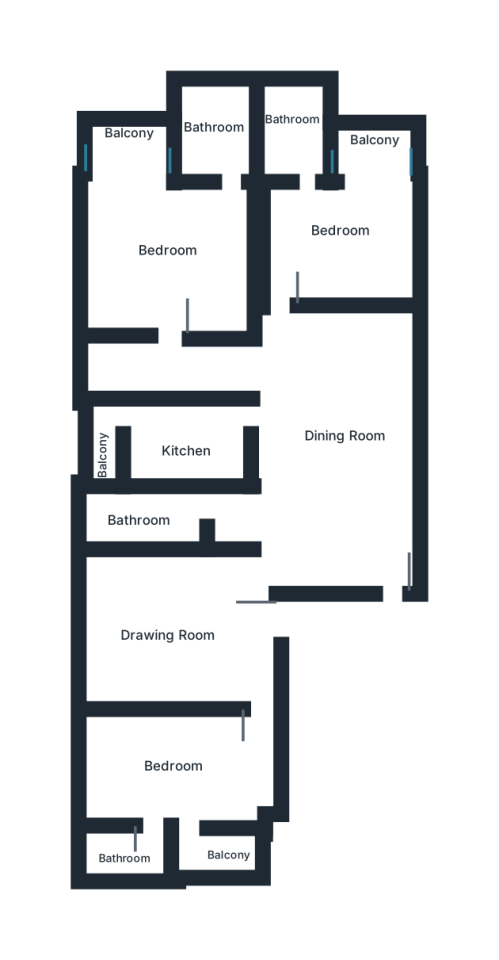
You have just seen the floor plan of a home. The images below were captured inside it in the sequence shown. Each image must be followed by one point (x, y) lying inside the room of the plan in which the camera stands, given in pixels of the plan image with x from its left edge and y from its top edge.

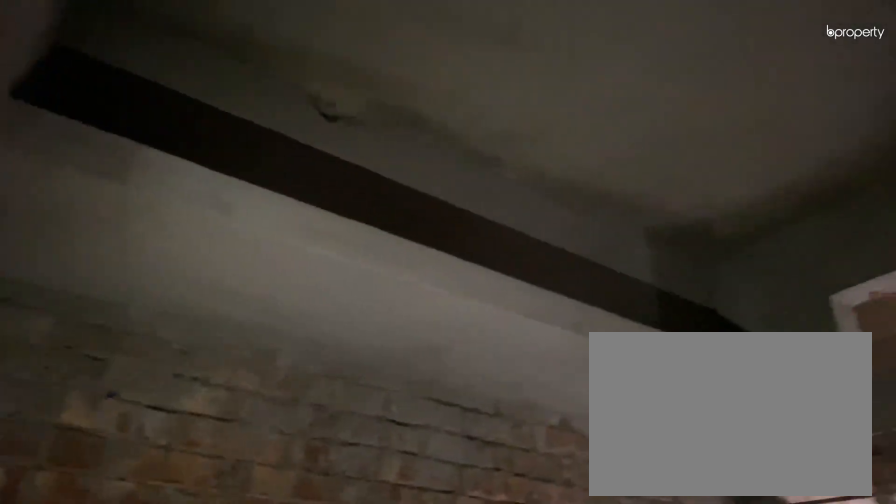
(193, 447)
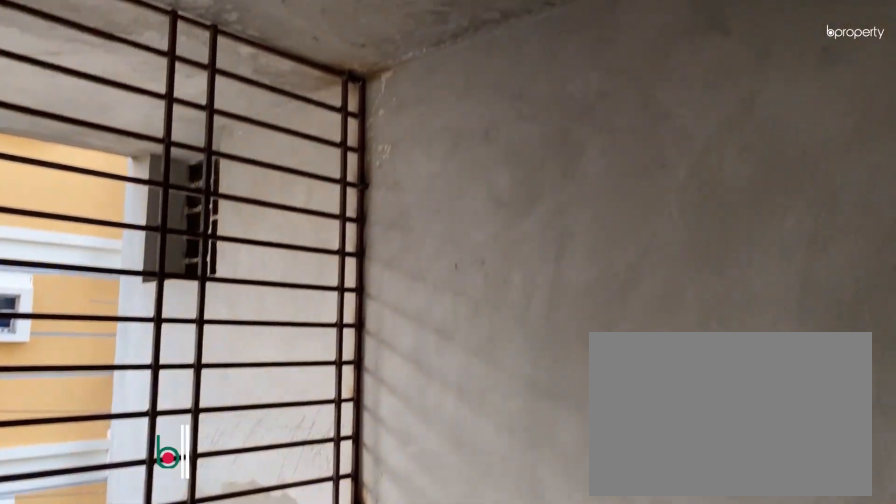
(133, 148)
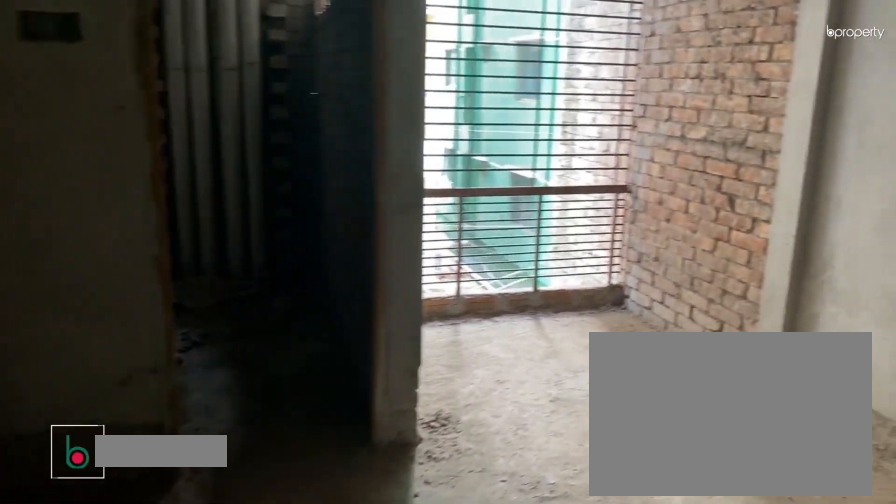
(350, 234)
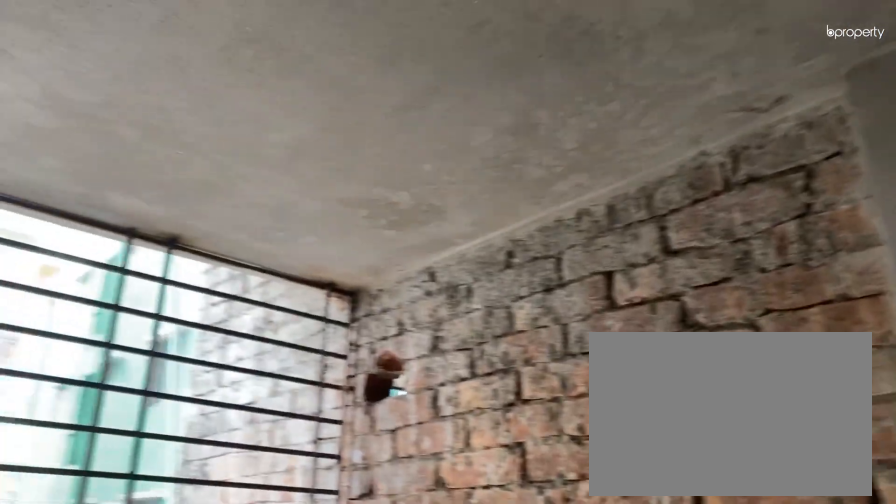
(372, 144)
